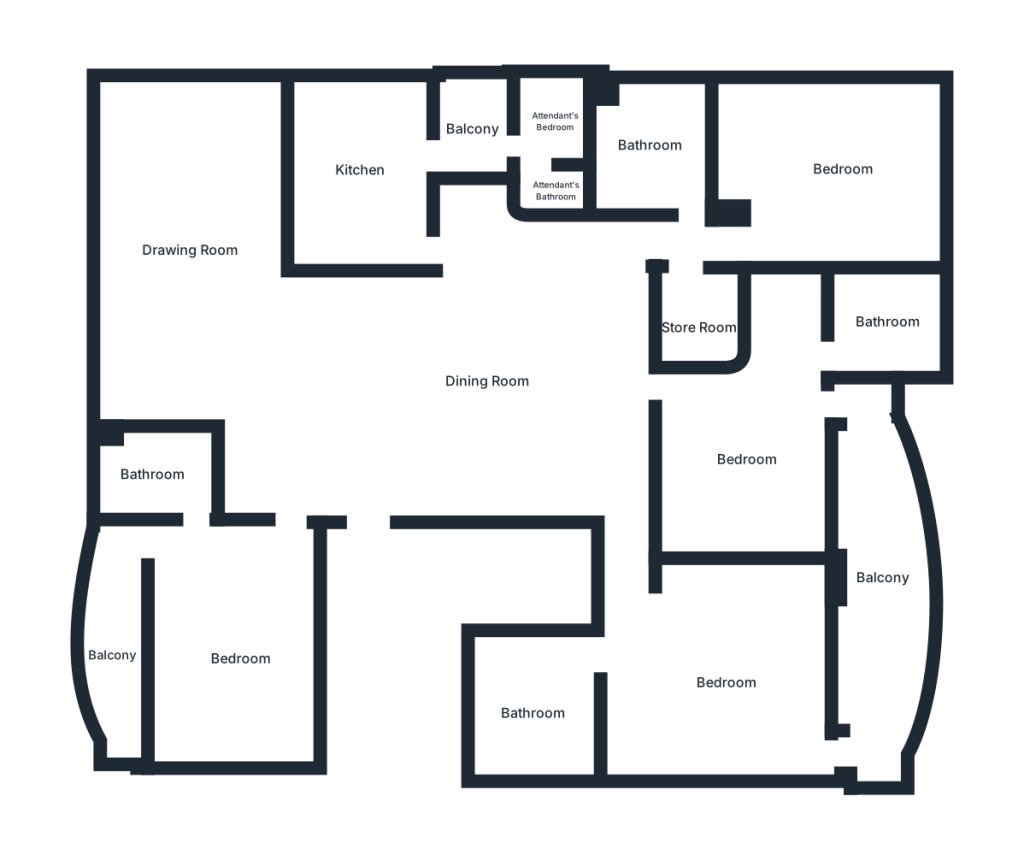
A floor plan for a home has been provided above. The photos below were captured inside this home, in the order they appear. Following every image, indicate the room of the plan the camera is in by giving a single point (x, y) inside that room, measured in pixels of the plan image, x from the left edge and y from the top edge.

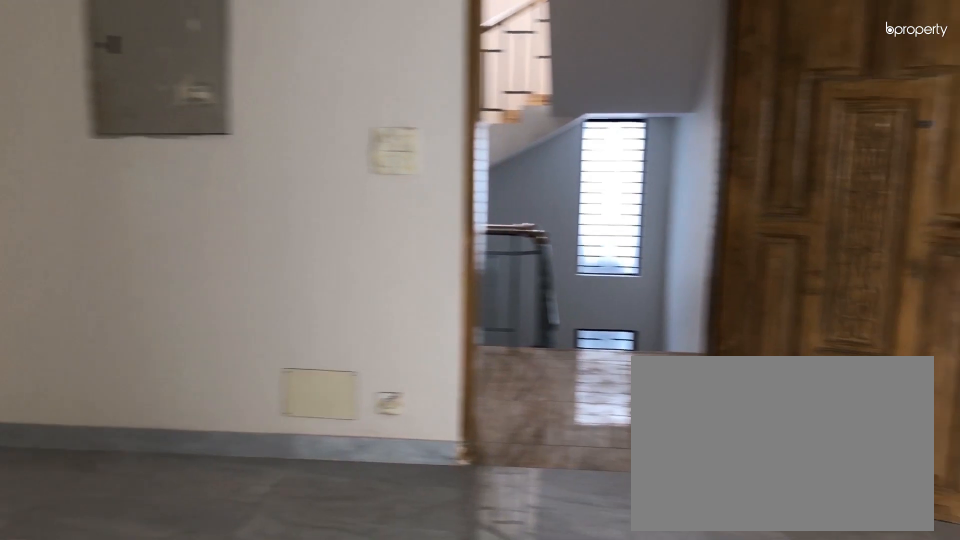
(489, 380)
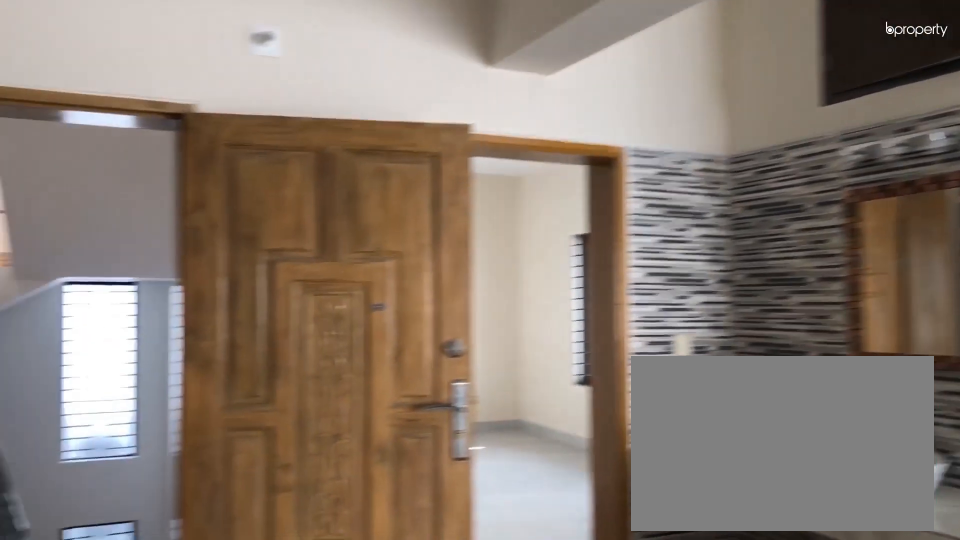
(489, 380)
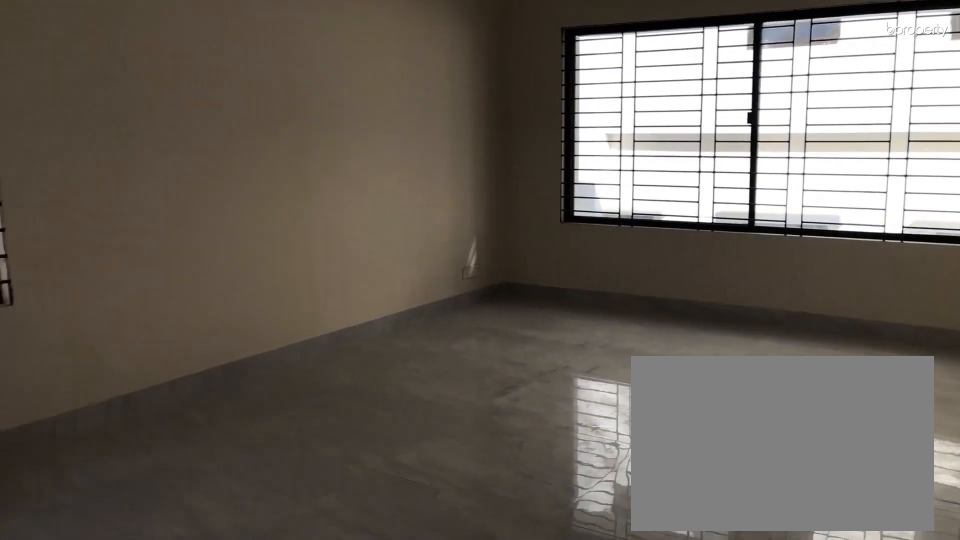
(186, 222)
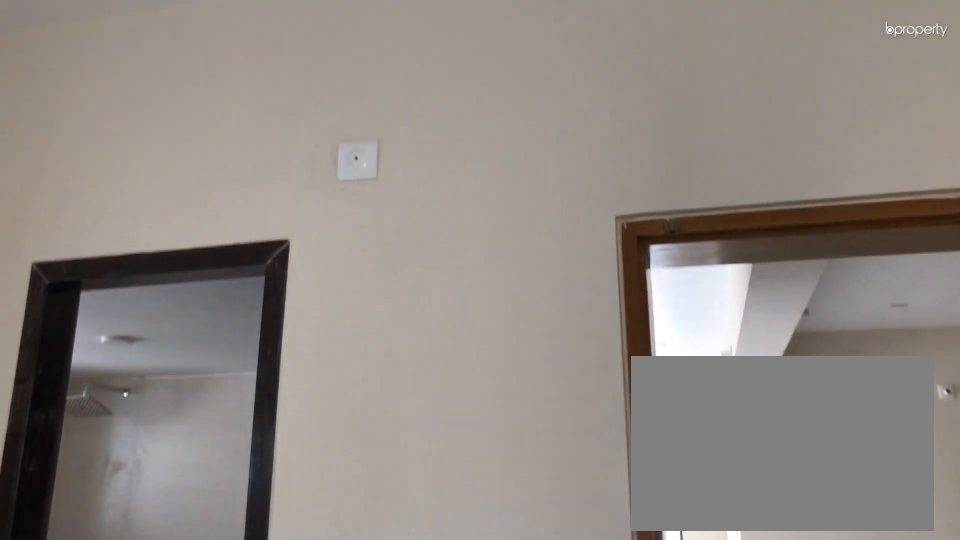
(232, 660)
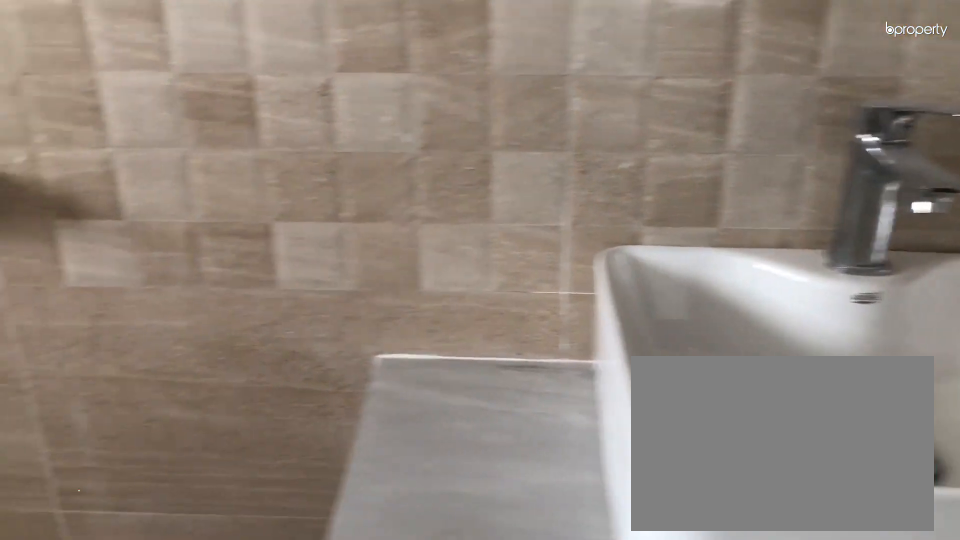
(156, 472)
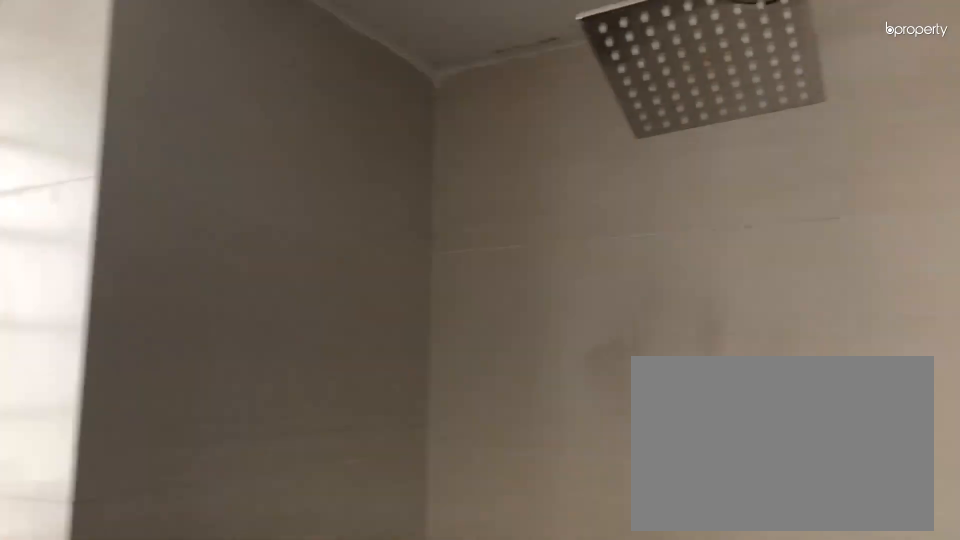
(156, 472)
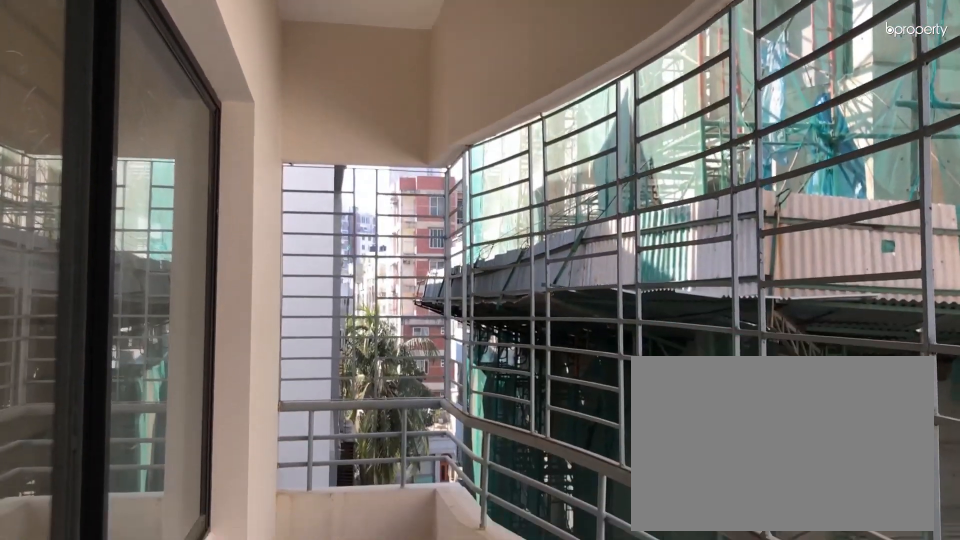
(116, 655)
